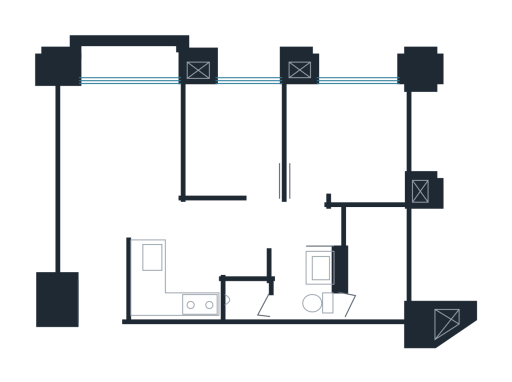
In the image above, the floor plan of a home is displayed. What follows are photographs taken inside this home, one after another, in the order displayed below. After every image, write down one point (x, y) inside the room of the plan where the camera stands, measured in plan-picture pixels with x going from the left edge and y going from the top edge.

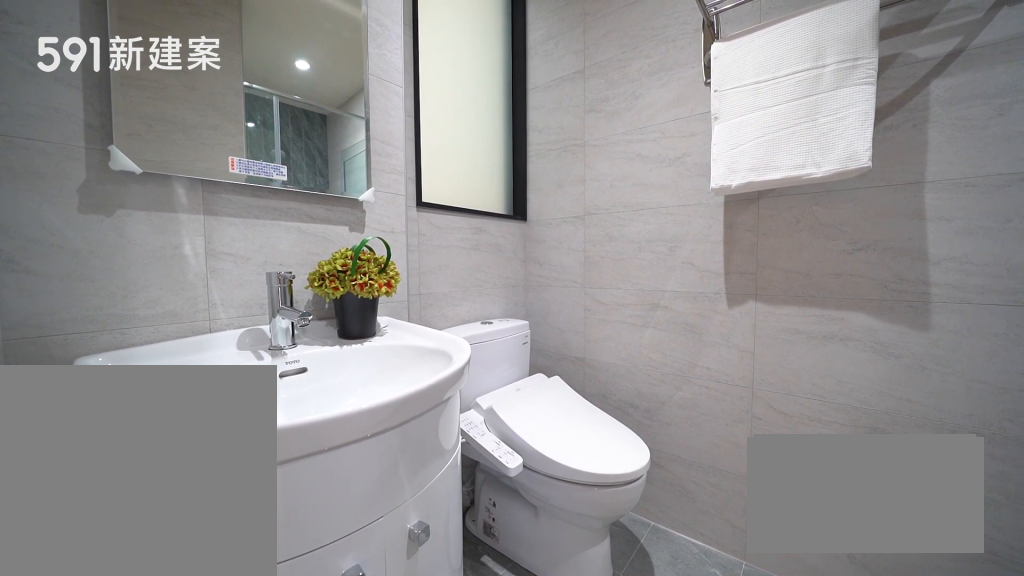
(288, 290)
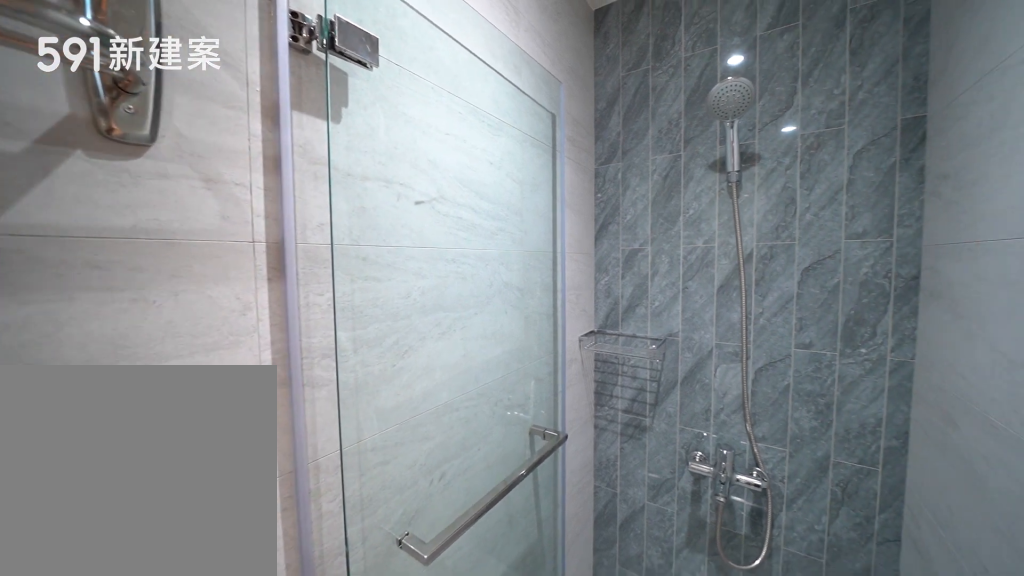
(288, 290)
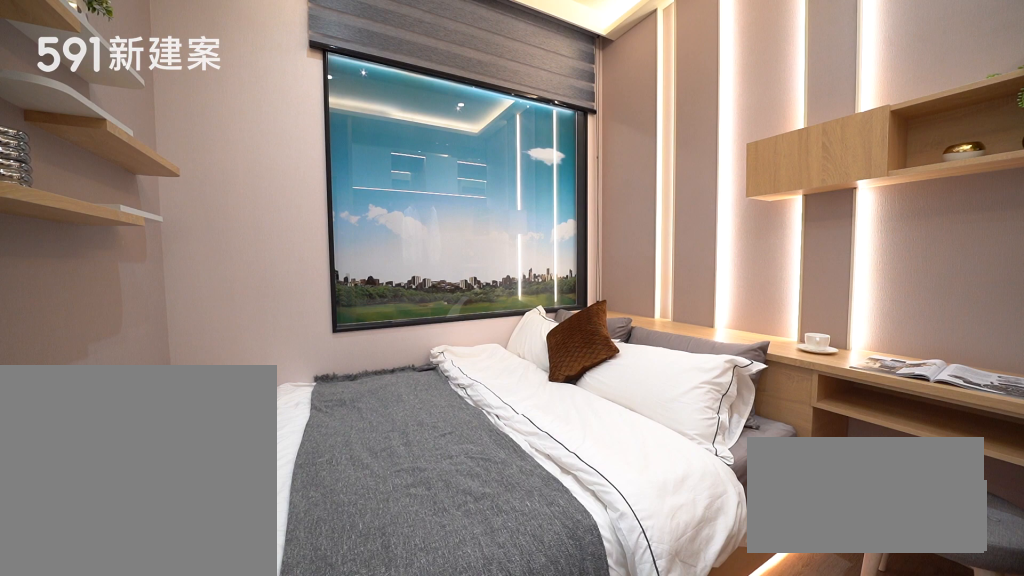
(348, 141)
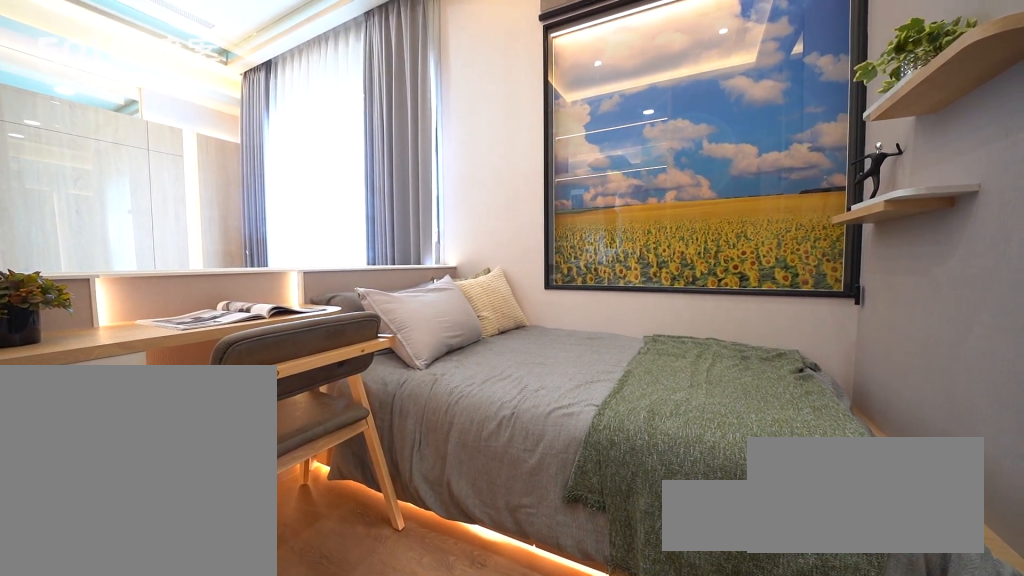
(233, 137)
